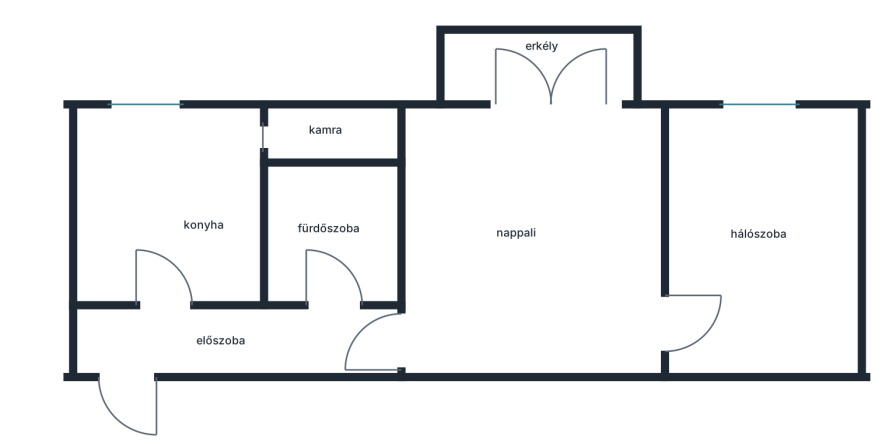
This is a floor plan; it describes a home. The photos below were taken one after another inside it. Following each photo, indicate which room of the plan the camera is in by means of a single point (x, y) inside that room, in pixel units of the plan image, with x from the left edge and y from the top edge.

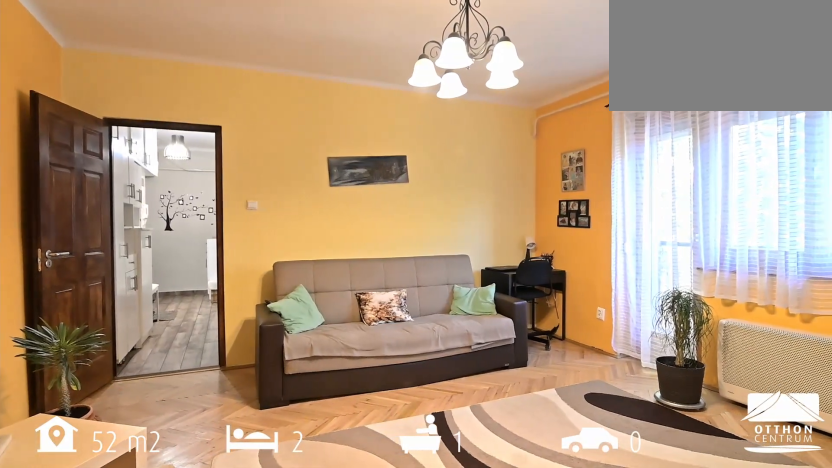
(520, 247)
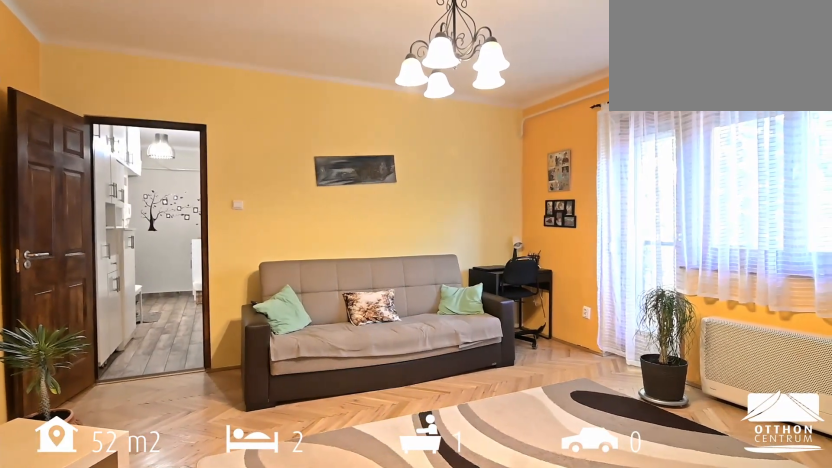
(520, 247)
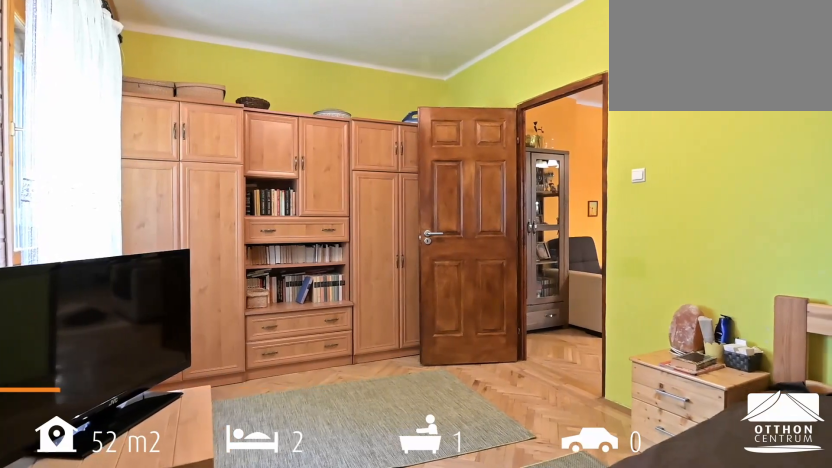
(758, 258)
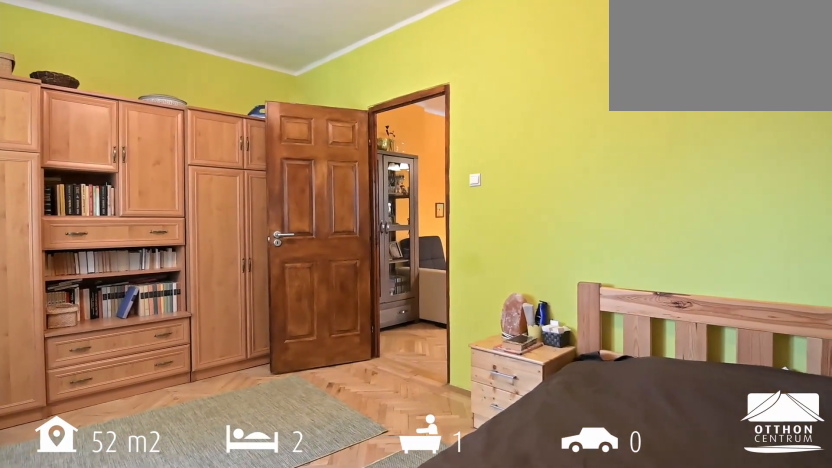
(758, 258)
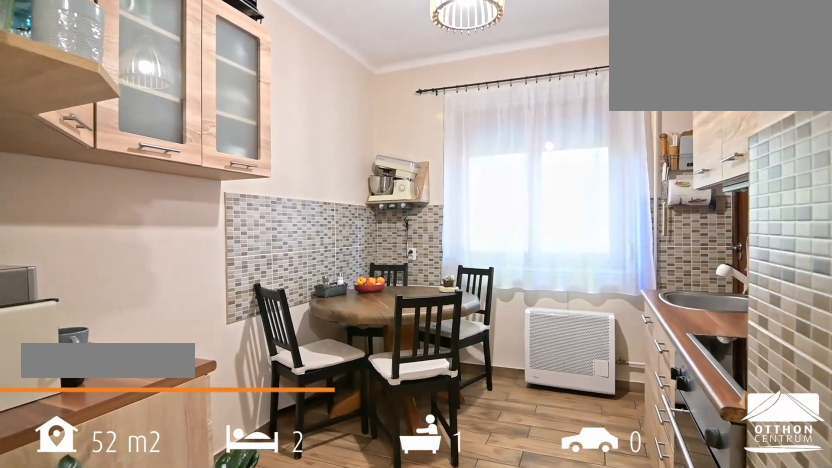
(183, 223)
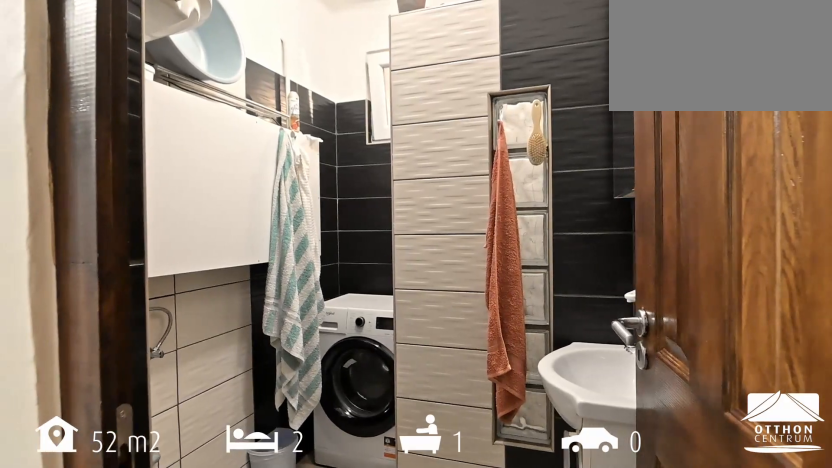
(322, 241)
